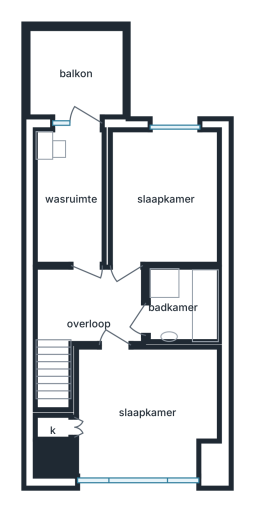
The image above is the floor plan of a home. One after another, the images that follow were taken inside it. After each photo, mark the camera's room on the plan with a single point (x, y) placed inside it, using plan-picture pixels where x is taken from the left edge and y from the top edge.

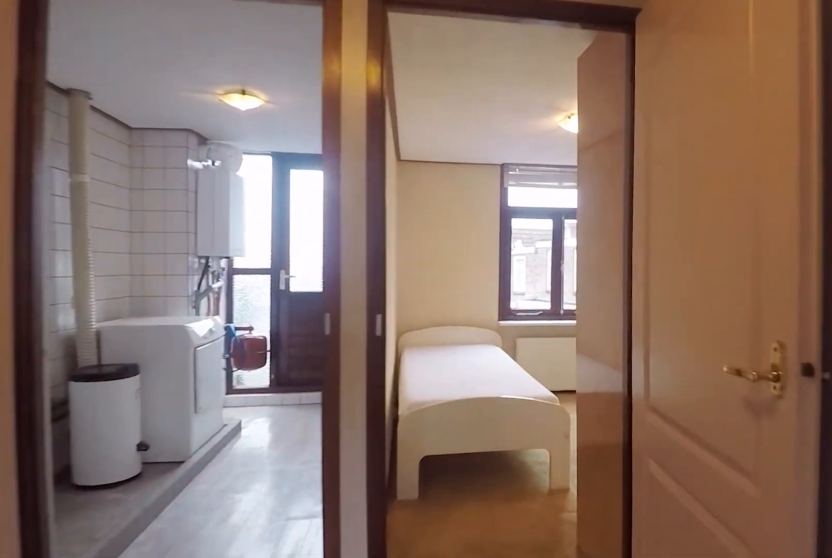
(92, 306)
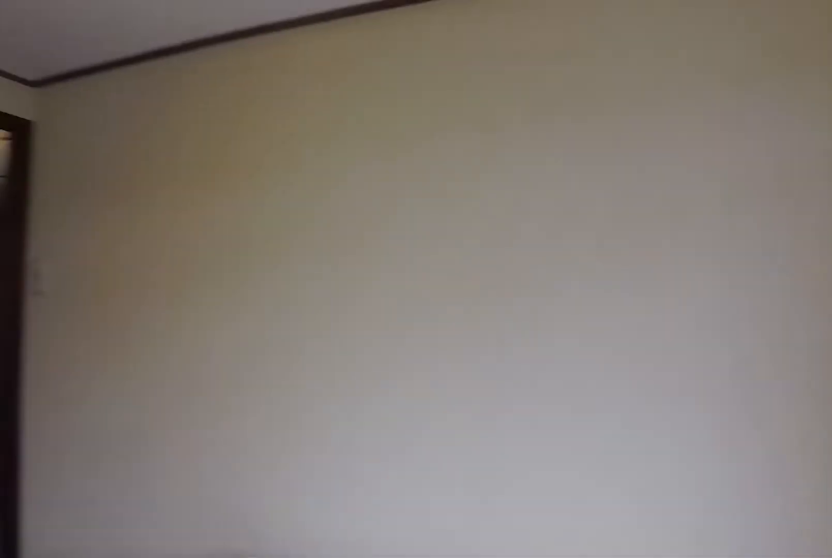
(165, 197)
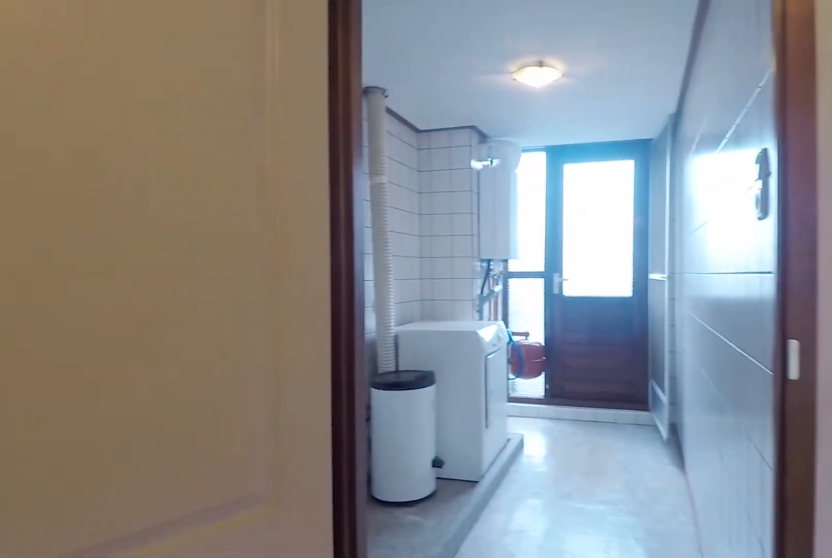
(92, 306)
